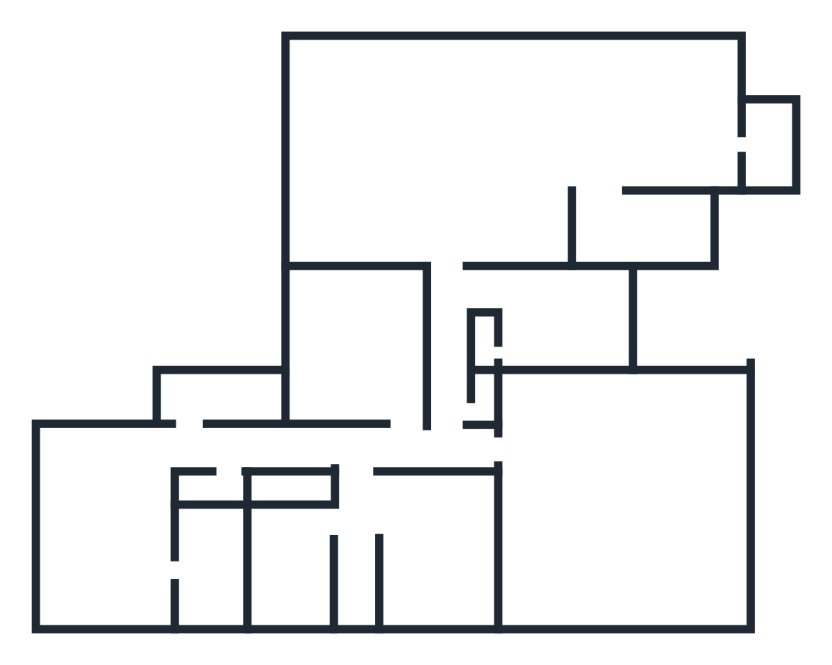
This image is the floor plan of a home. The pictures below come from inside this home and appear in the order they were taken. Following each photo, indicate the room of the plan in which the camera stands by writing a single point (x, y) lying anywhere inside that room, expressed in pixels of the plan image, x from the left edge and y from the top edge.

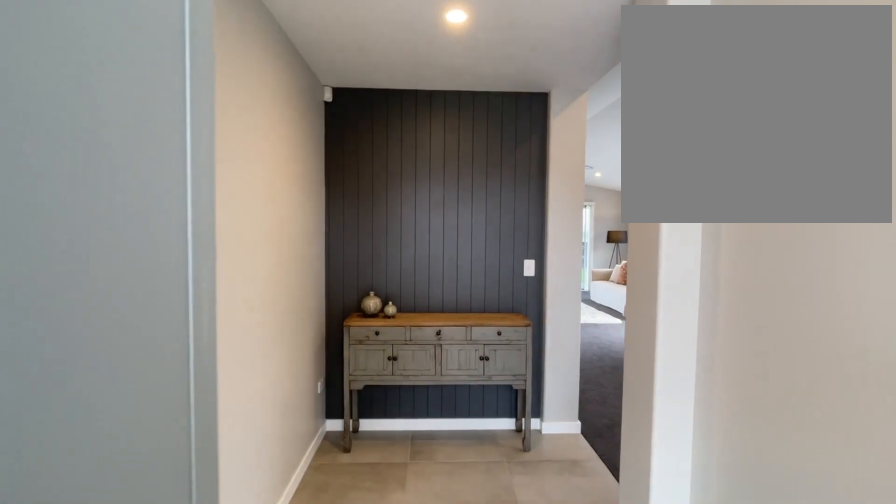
(621, 225)
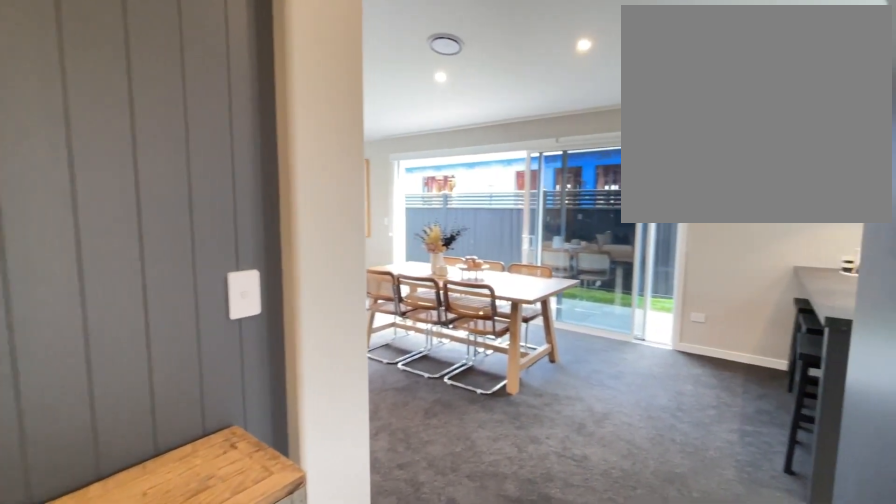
(621, 225)
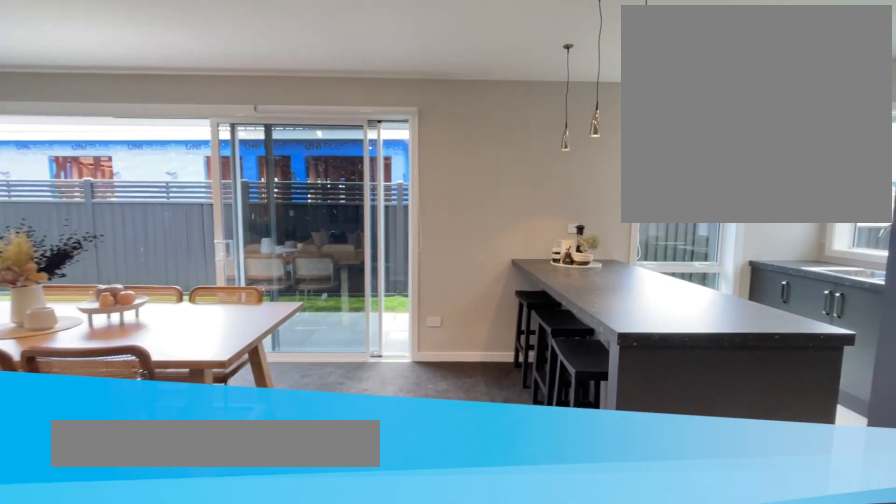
(696, 112)
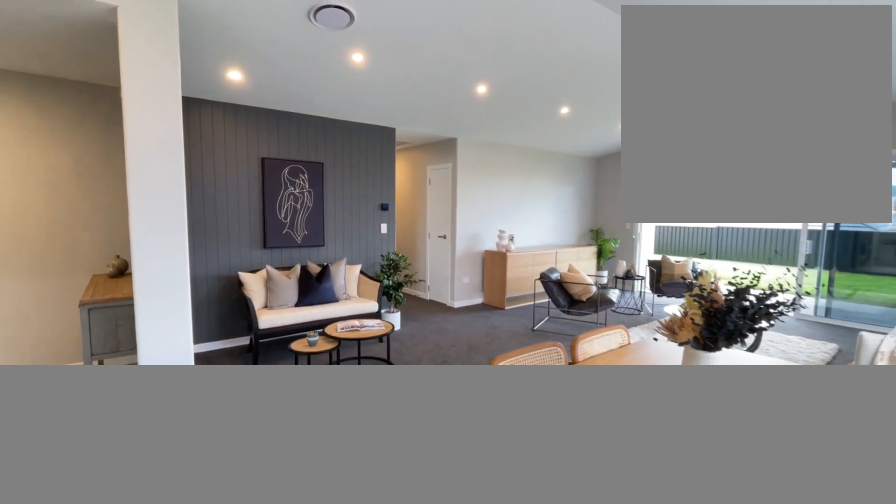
(458, 150)
